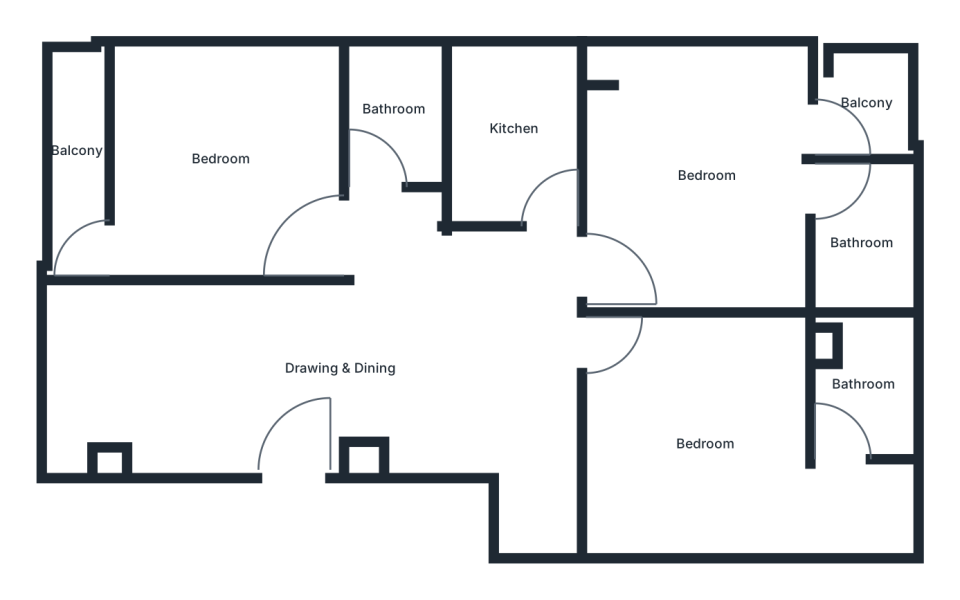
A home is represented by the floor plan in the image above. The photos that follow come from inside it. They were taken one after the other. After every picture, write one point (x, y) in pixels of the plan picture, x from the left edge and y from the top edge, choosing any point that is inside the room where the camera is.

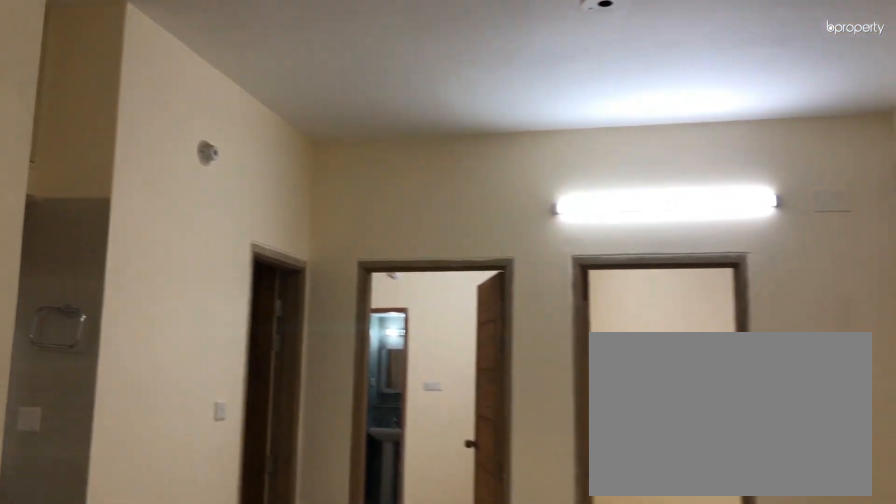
(453, 366)
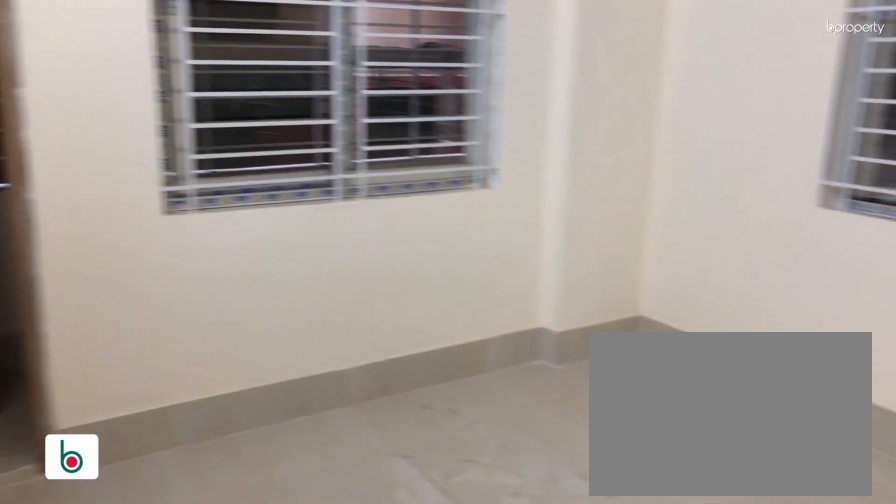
(224, 159)
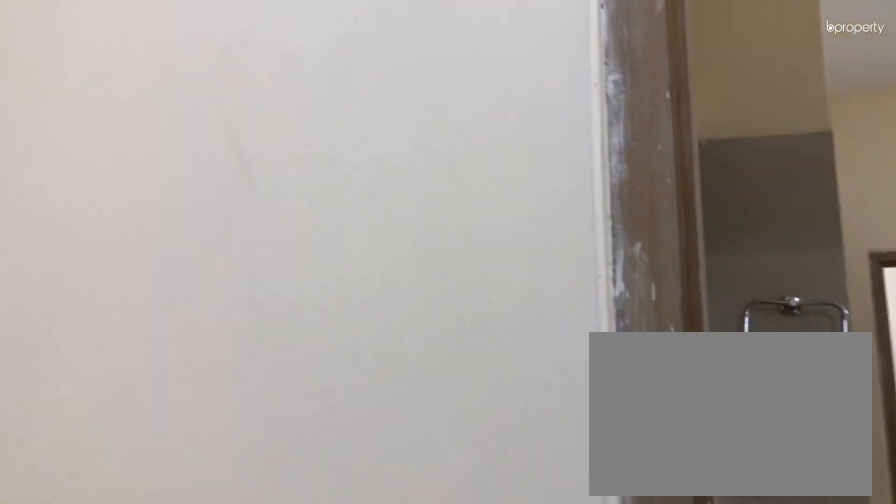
(224, 159)
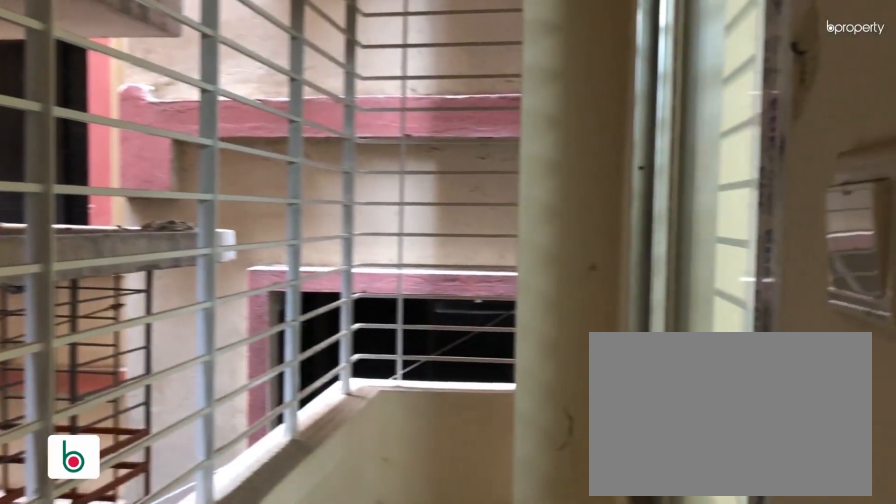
(74, 160)
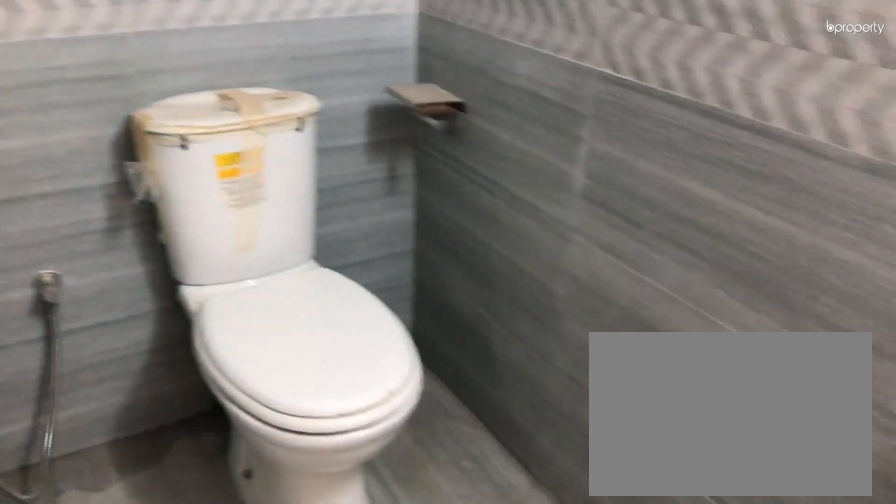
(393, 119)
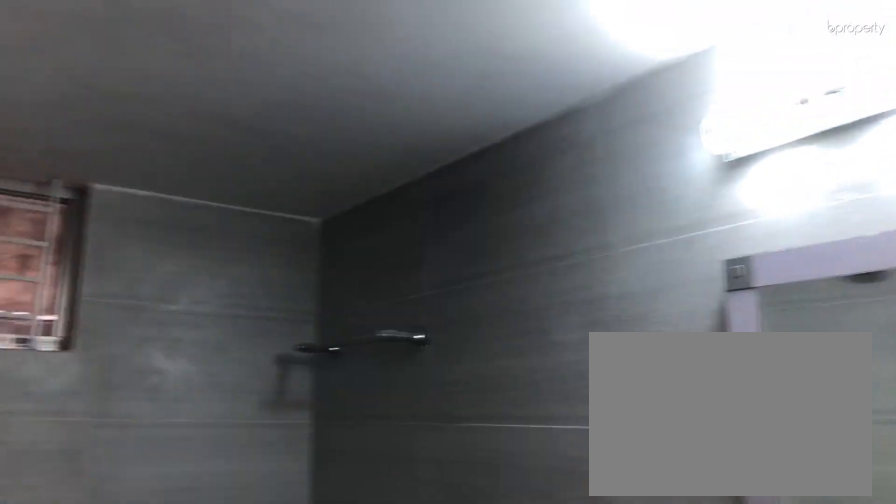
(393, 119)
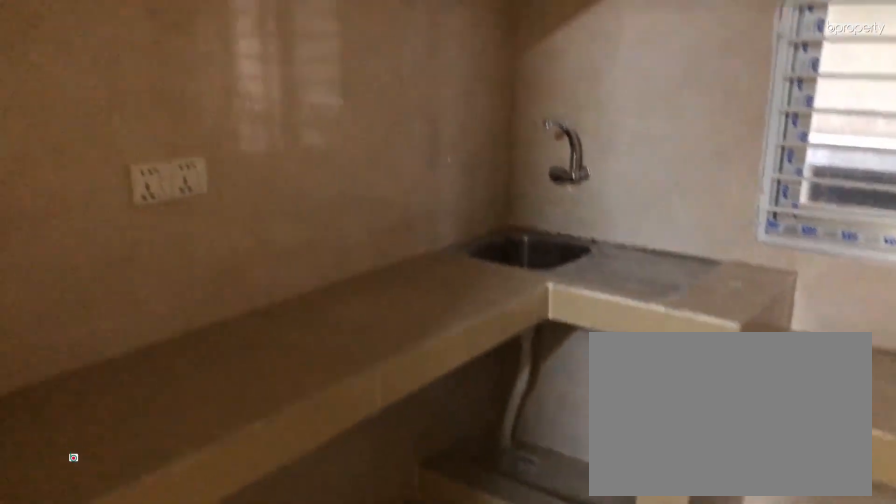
(511, 132)
